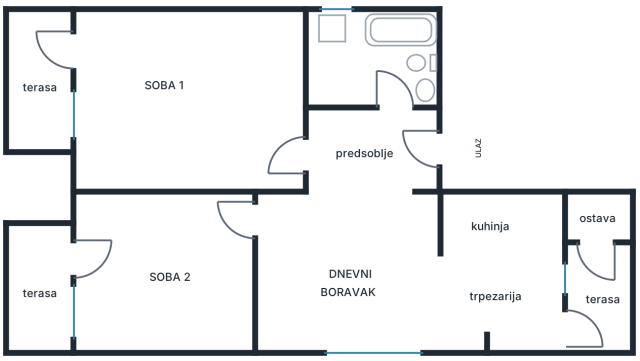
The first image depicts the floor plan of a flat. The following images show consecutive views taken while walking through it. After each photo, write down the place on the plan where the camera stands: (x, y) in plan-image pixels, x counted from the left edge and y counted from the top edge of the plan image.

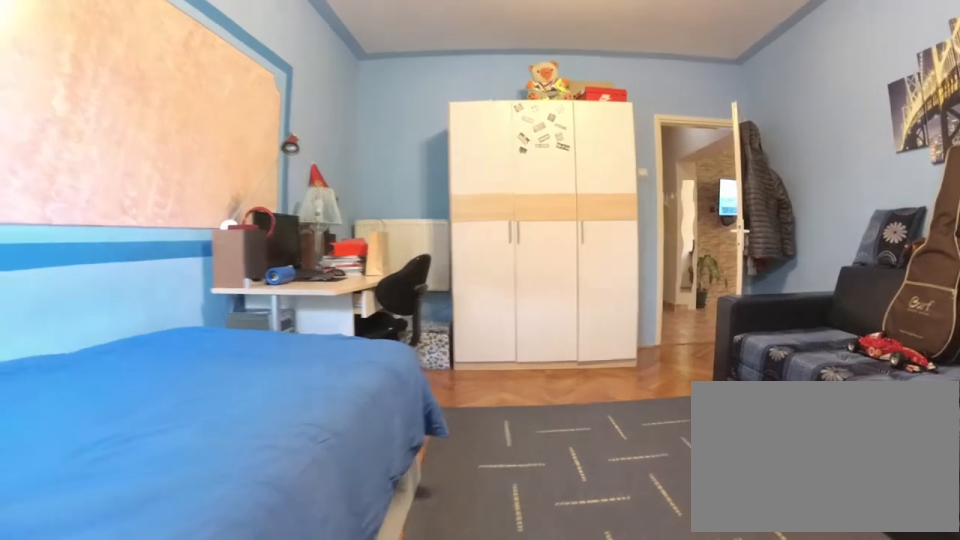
(82, 55)
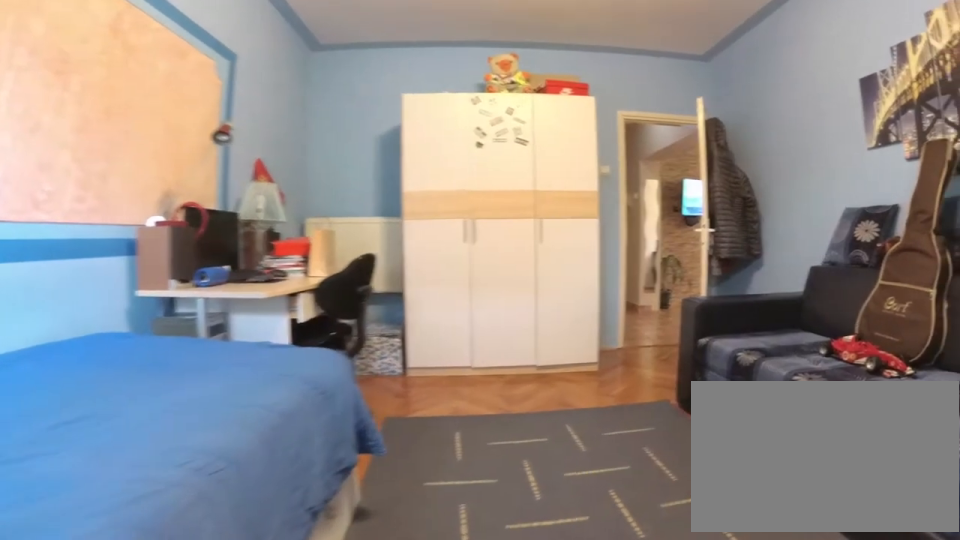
(92, 60)
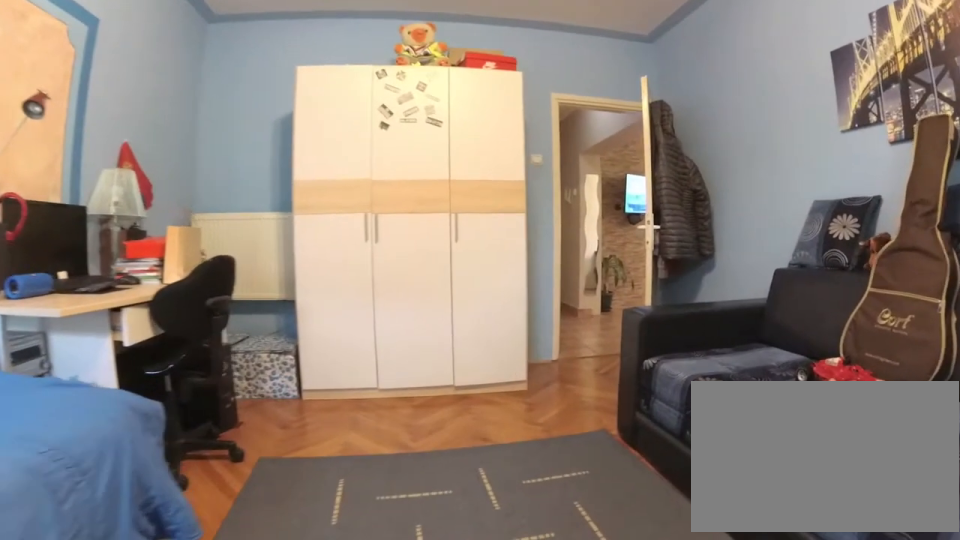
(118, 73)
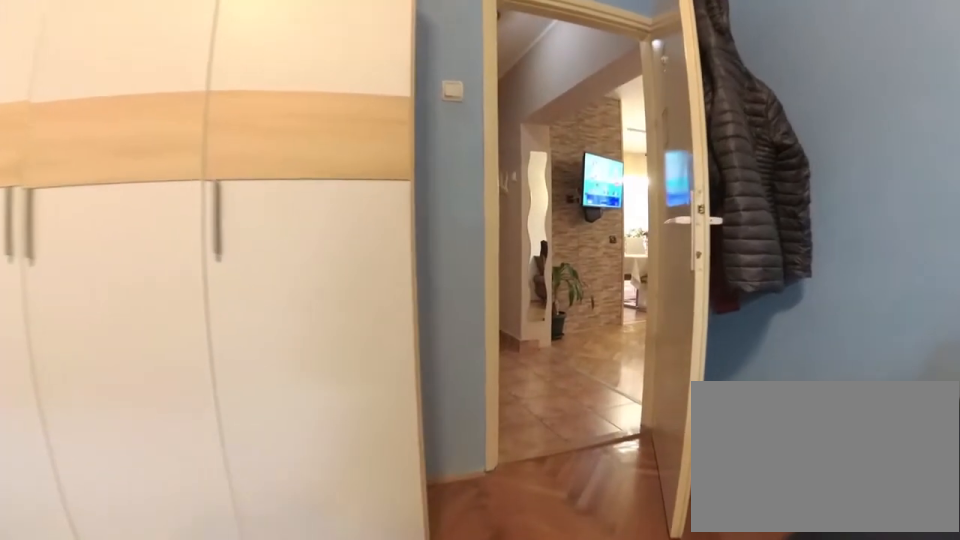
(200, 110)
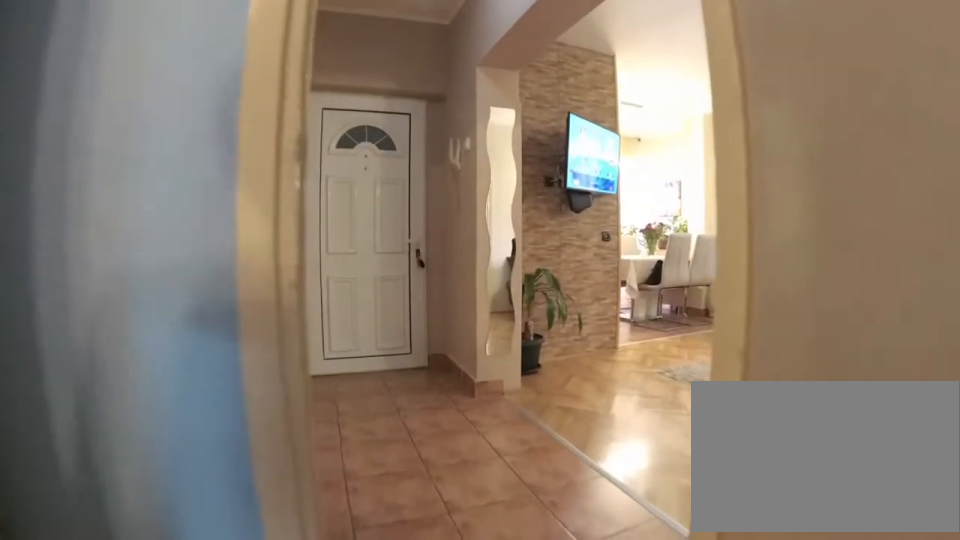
(267, 138)
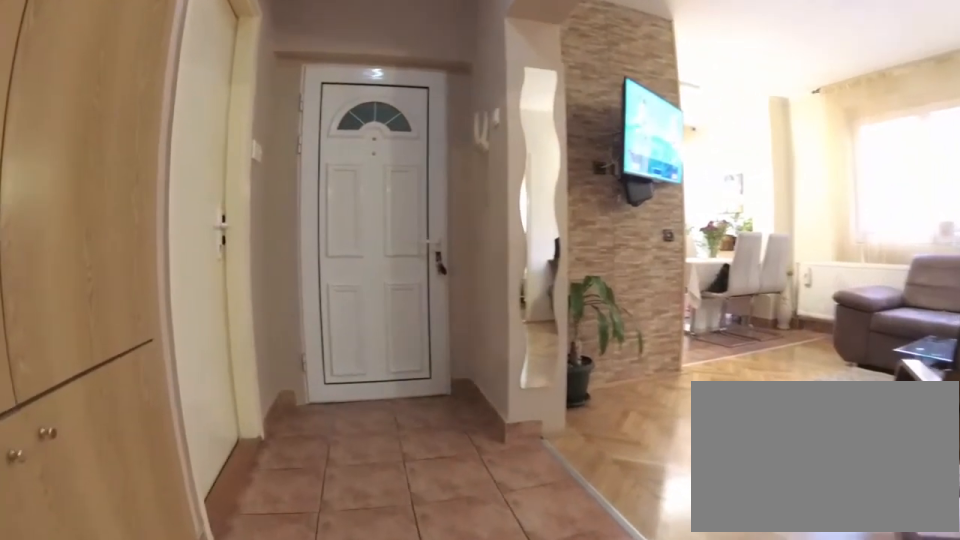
(284, 142)
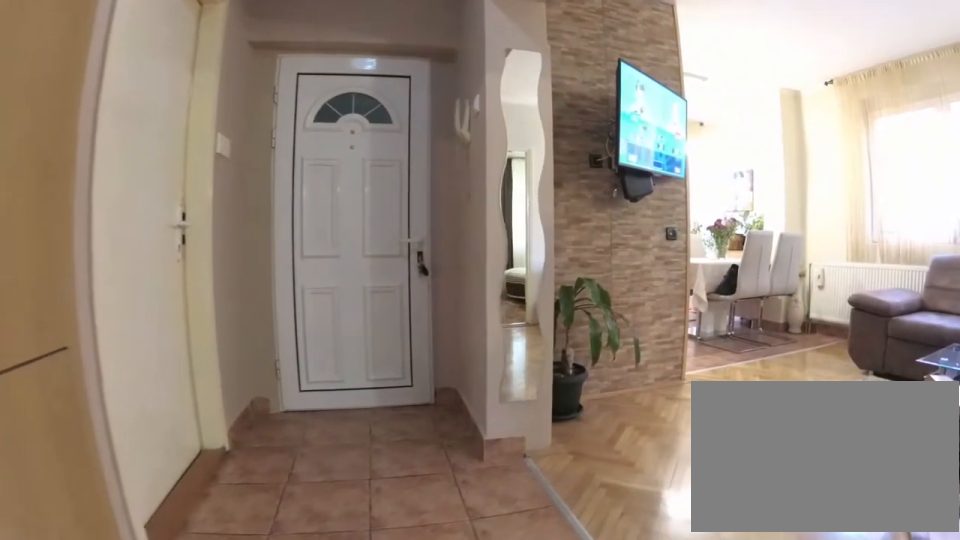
(294, 142)
